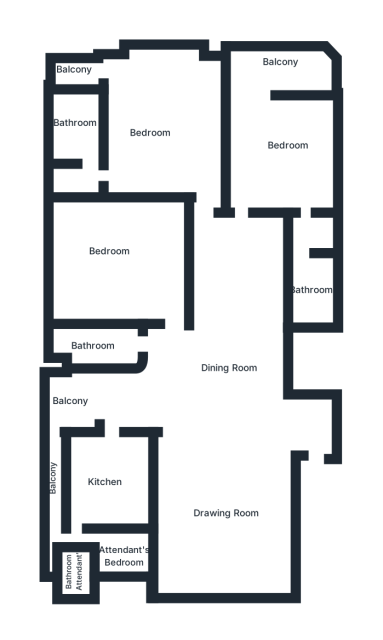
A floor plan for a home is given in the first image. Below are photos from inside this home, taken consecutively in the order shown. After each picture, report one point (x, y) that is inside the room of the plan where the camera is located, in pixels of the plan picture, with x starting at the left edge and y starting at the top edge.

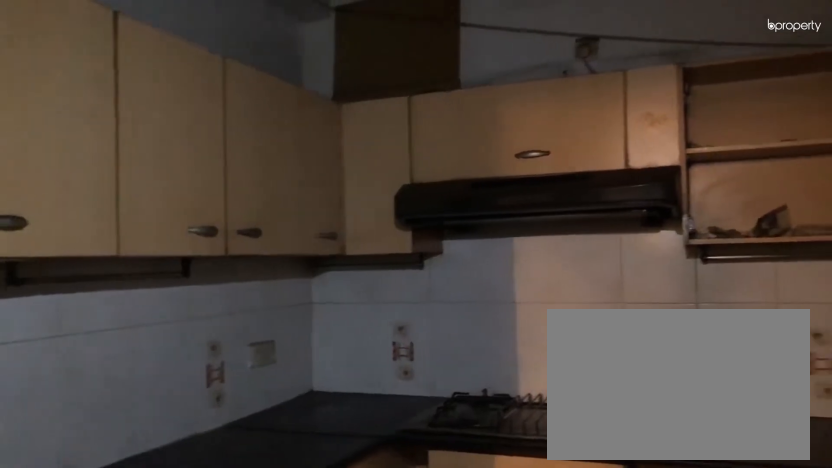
(107, 482)
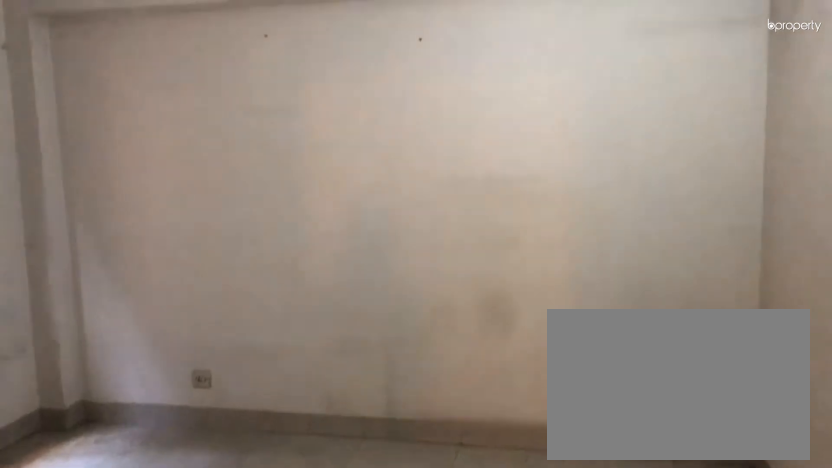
(125, 271)
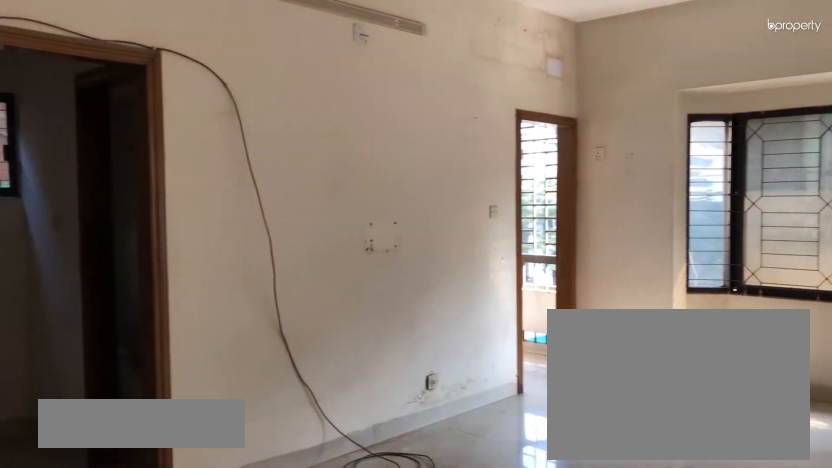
(130, 89)
